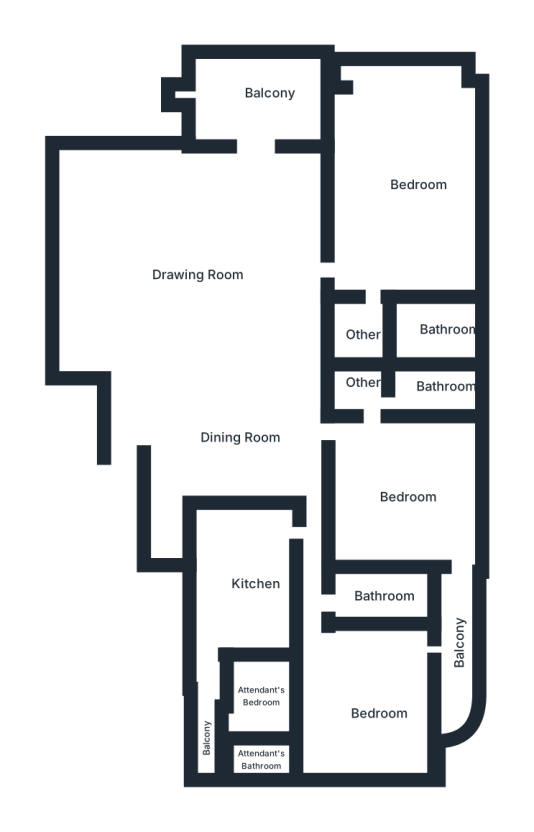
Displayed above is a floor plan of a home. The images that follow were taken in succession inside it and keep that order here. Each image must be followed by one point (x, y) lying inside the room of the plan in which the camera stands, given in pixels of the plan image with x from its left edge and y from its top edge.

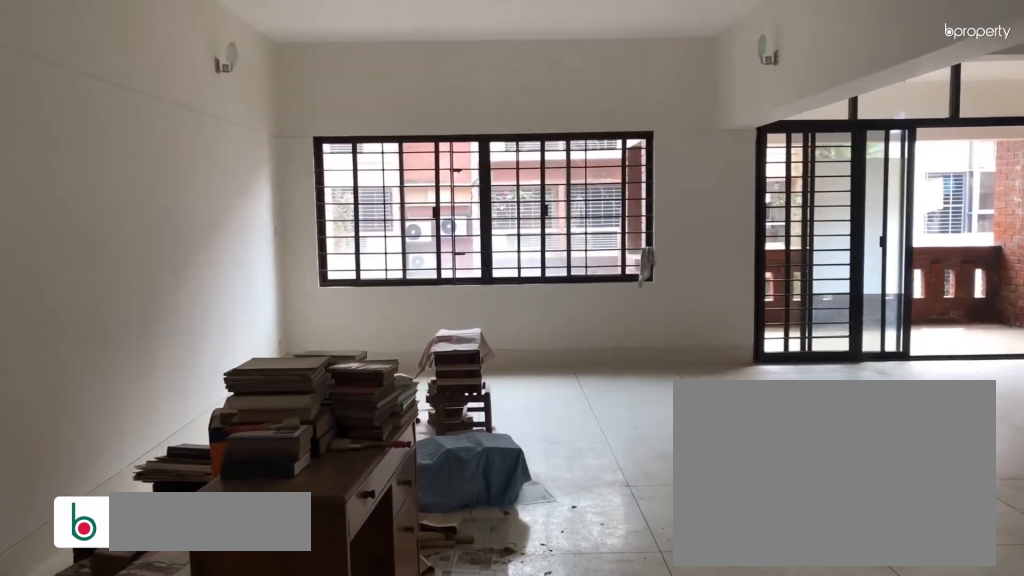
(206, 266)
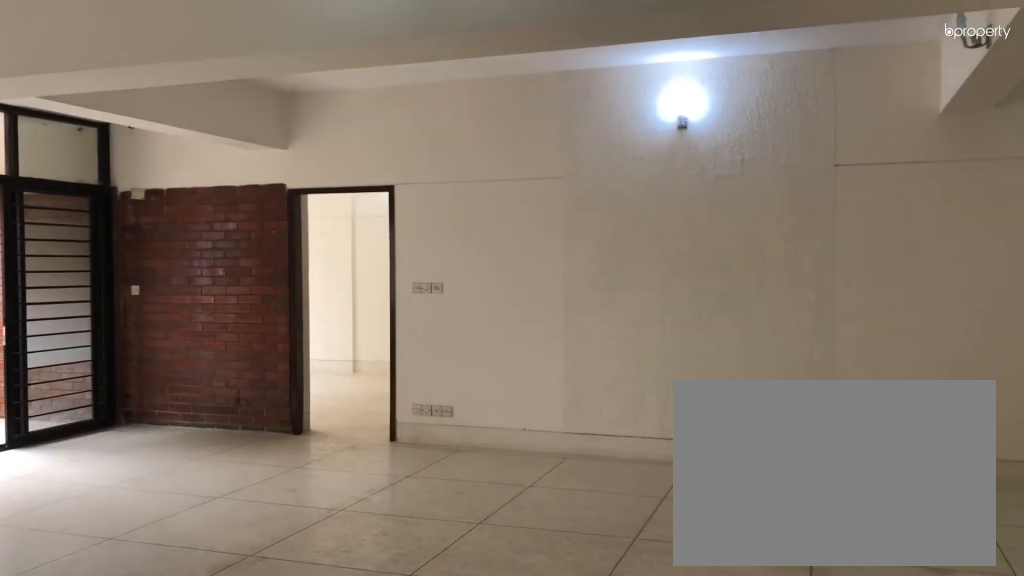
(206, 266)
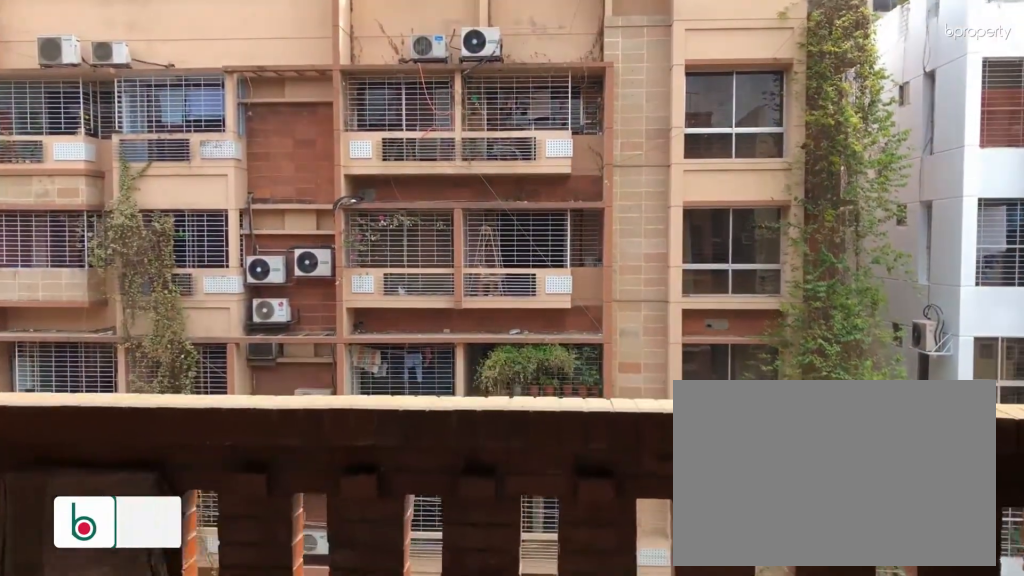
(241, 88)
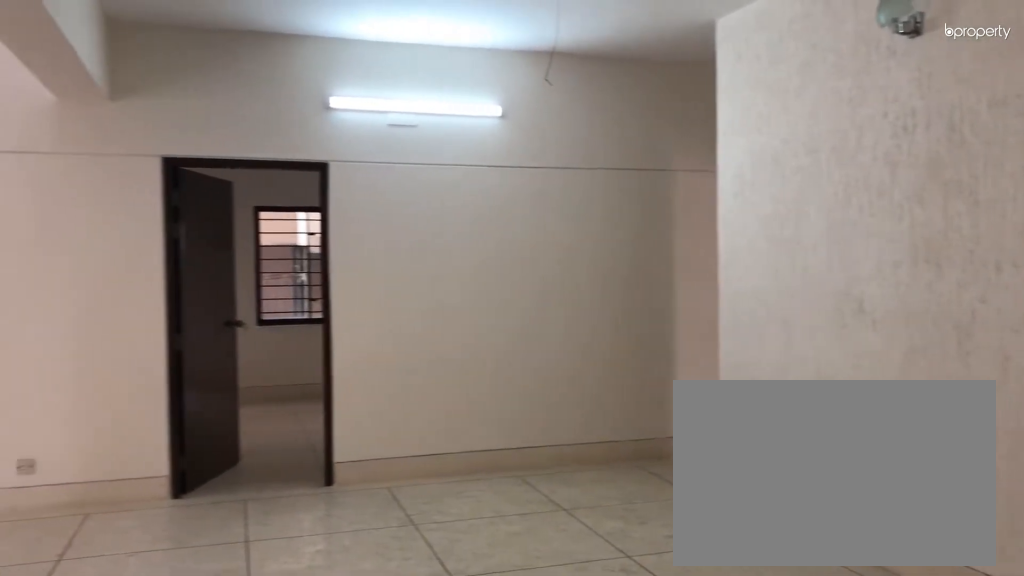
(227, 452)
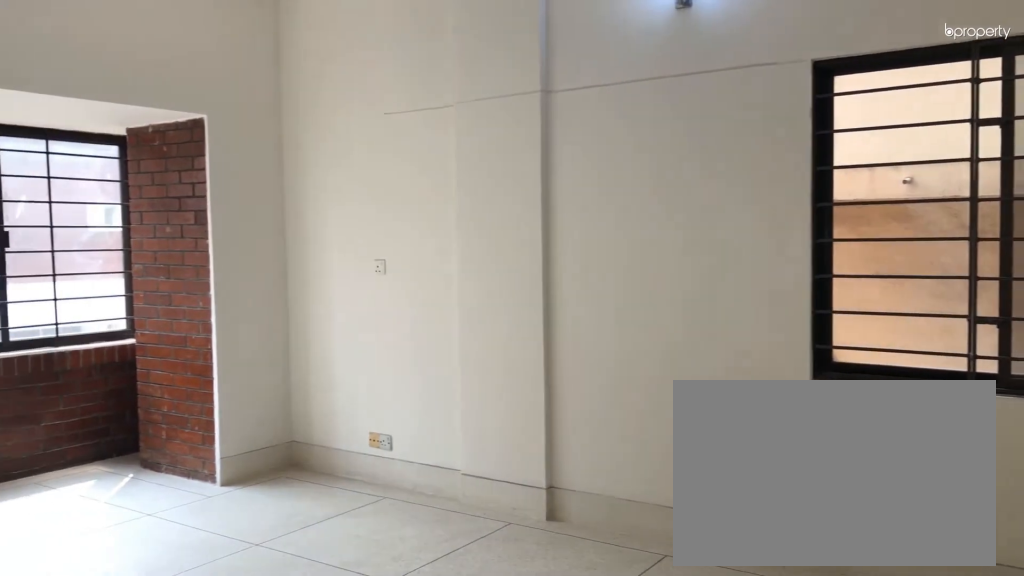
(401, 168)
